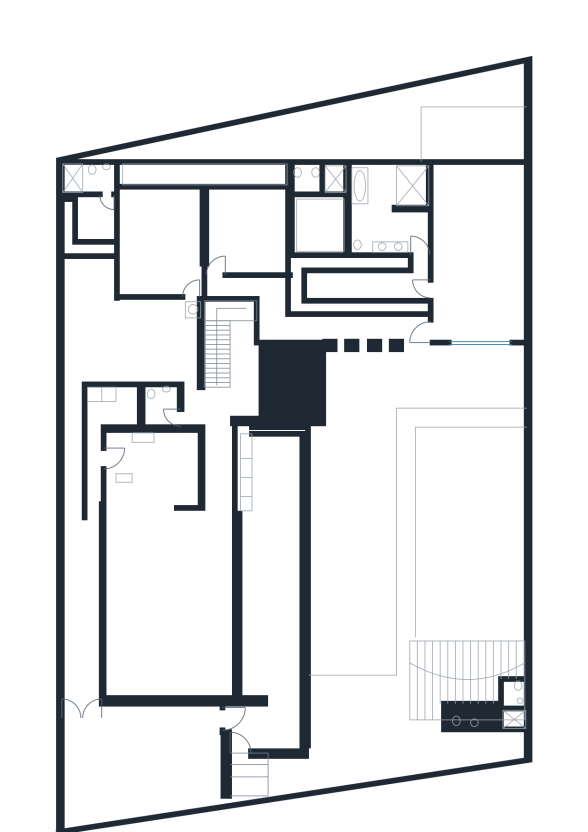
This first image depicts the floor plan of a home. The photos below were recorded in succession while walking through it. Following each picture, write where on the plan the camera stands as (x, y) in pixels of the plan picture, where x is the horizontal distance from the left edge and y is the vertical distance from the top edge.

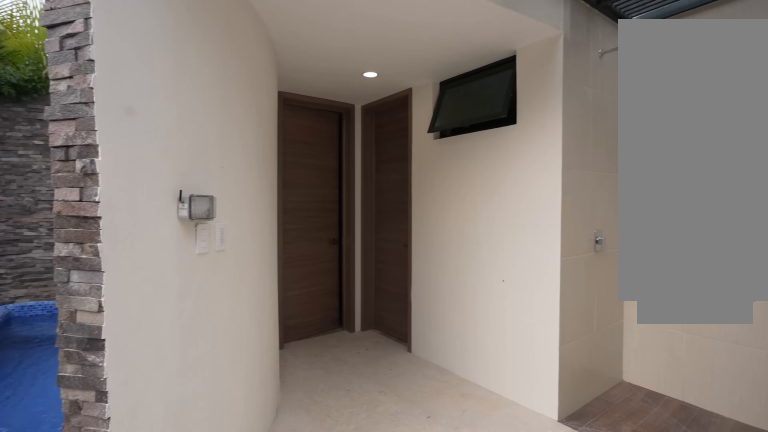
(398, 651)
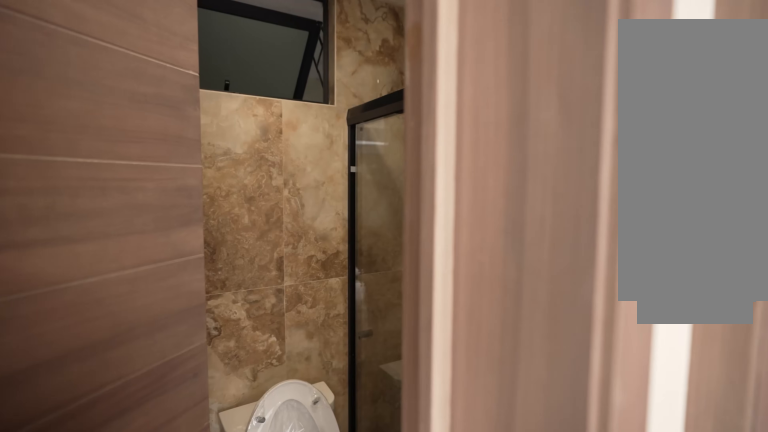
(424, 679)
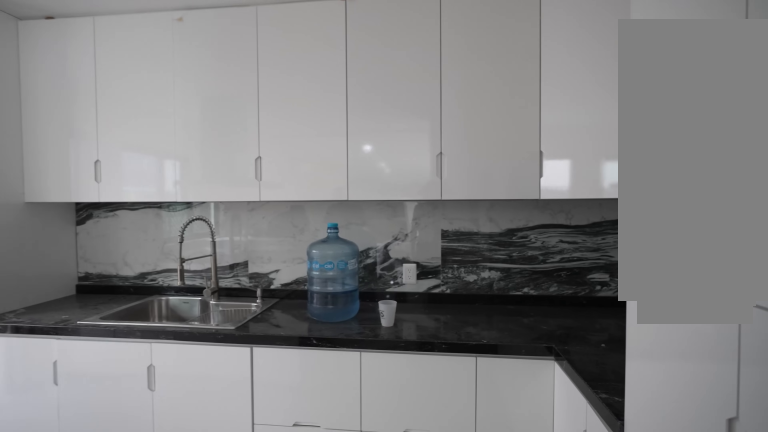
(169, 461)
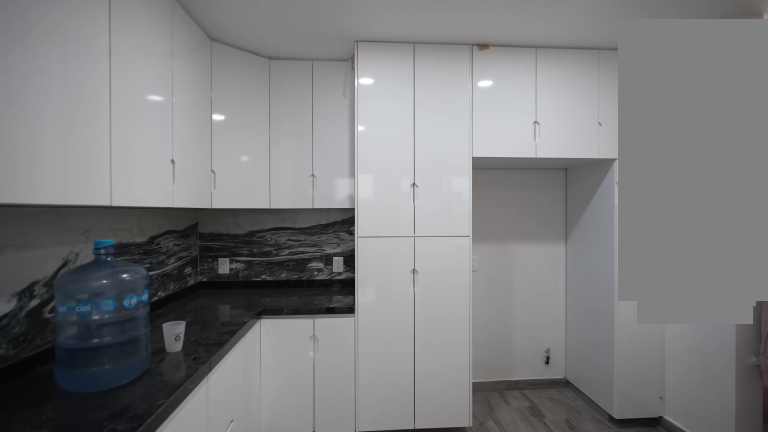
(112, 457)
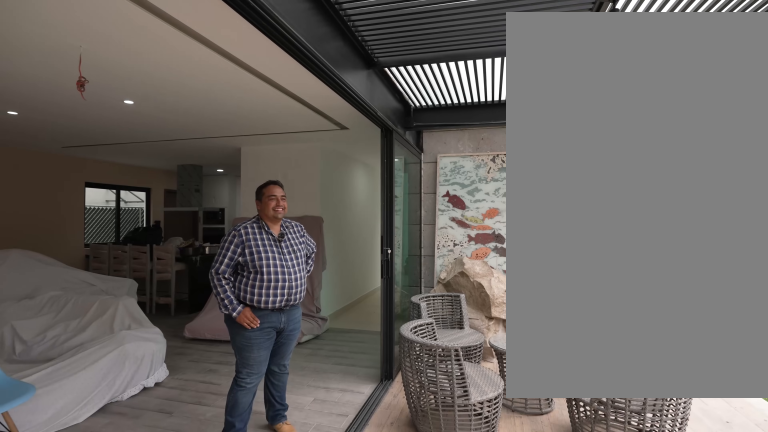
(266, 535)
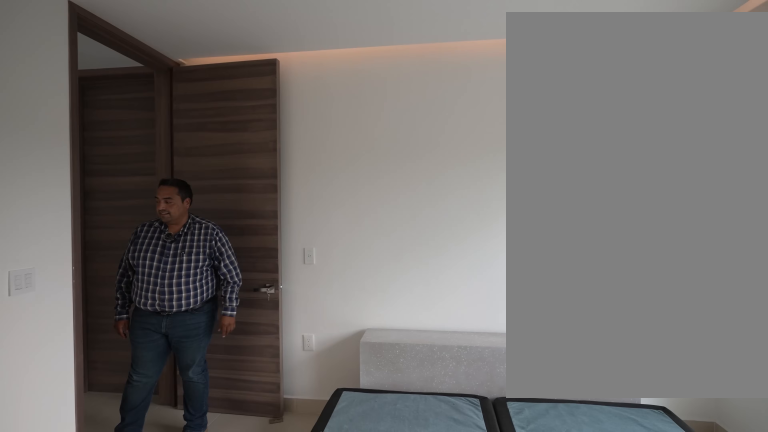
(229, 250)
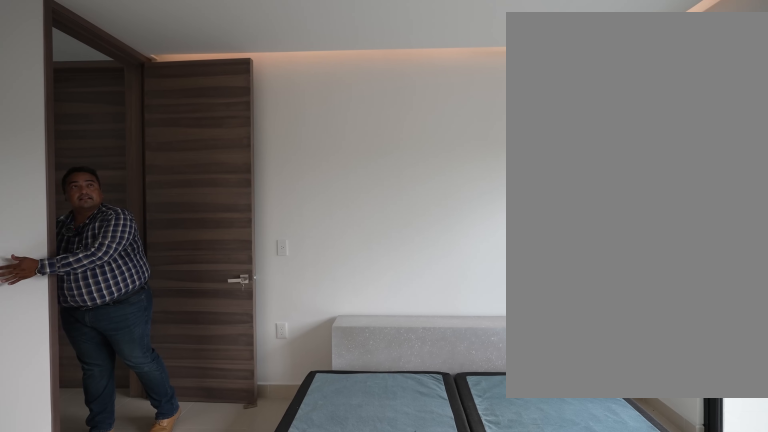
(226, 252)
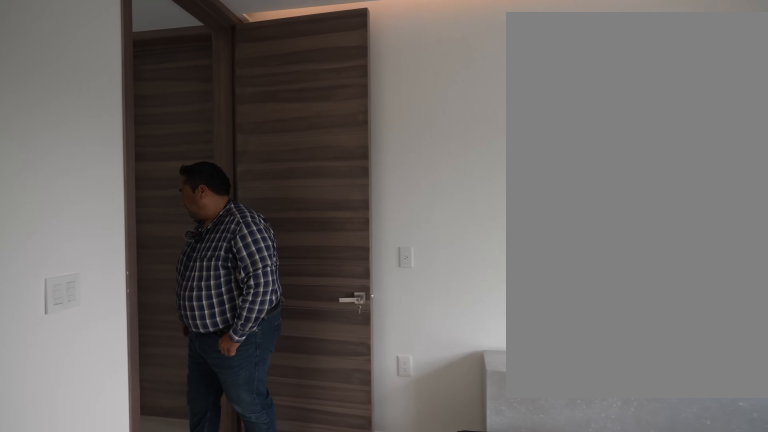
(258, 248)
